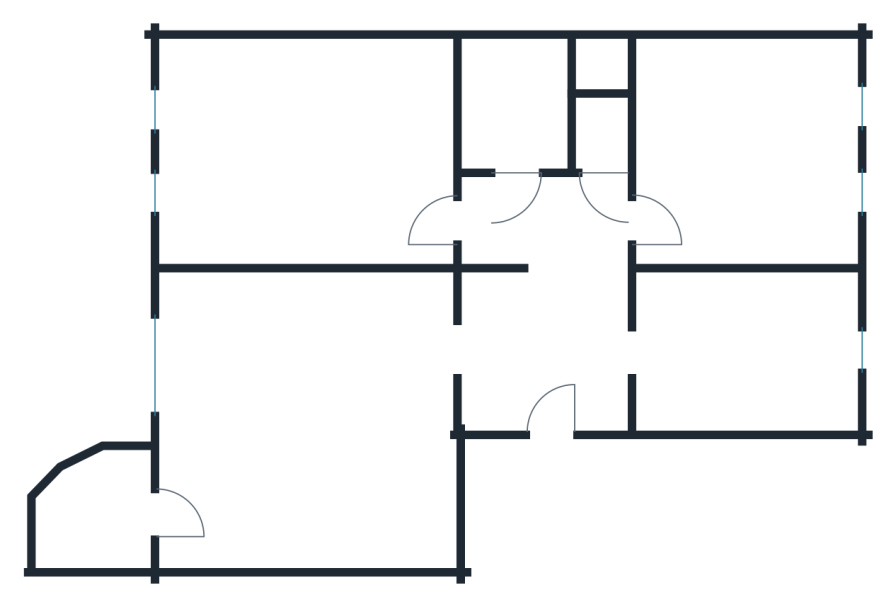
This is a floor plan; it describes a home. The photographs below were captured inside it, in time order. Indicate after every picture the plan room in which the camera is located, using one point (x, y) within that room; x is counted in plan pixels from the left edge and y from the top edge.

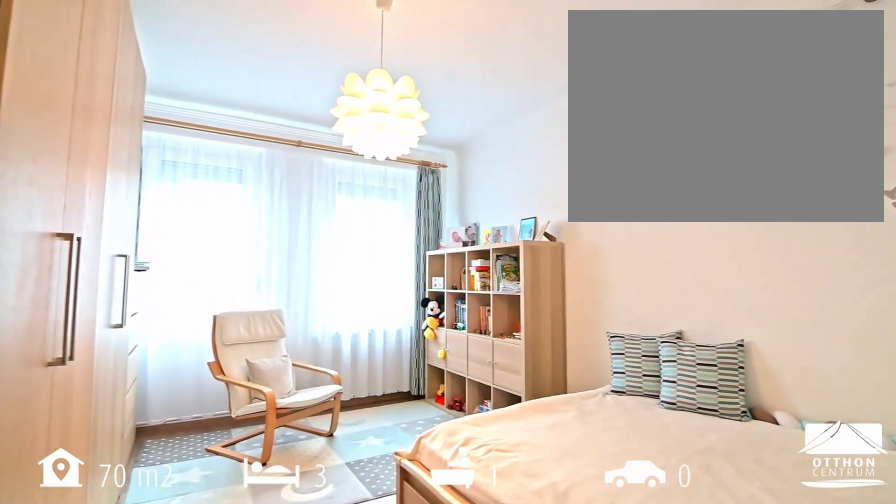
(308, 150)
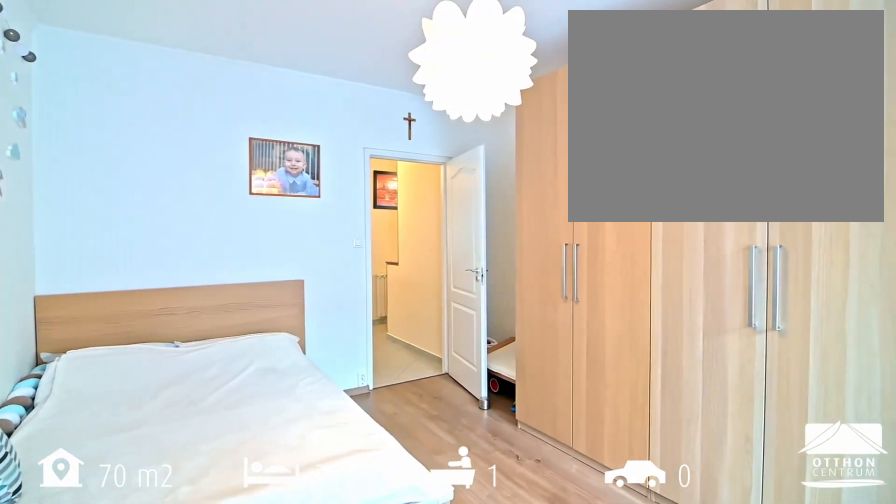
(308, 150)
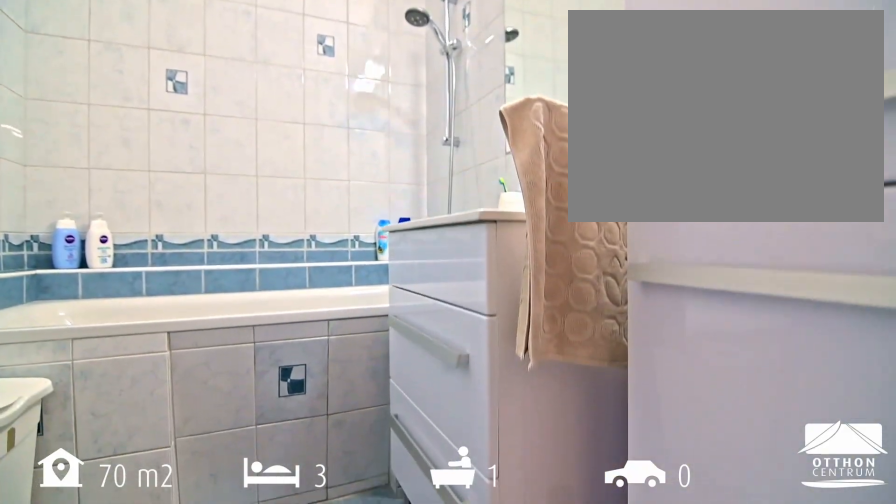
(515, 106)
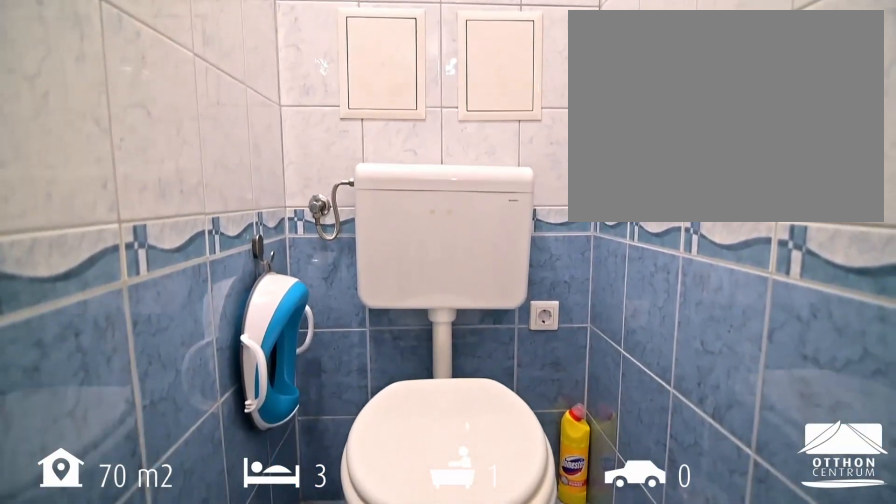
(602, 131)
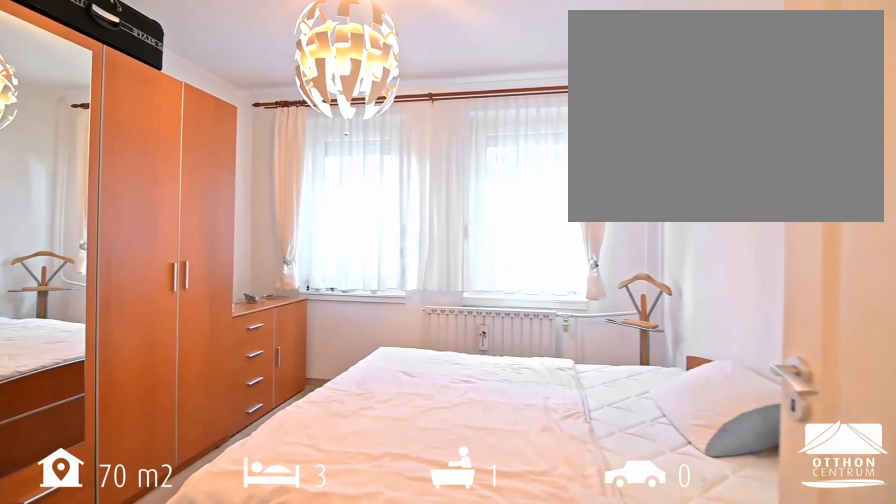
(744, 156)
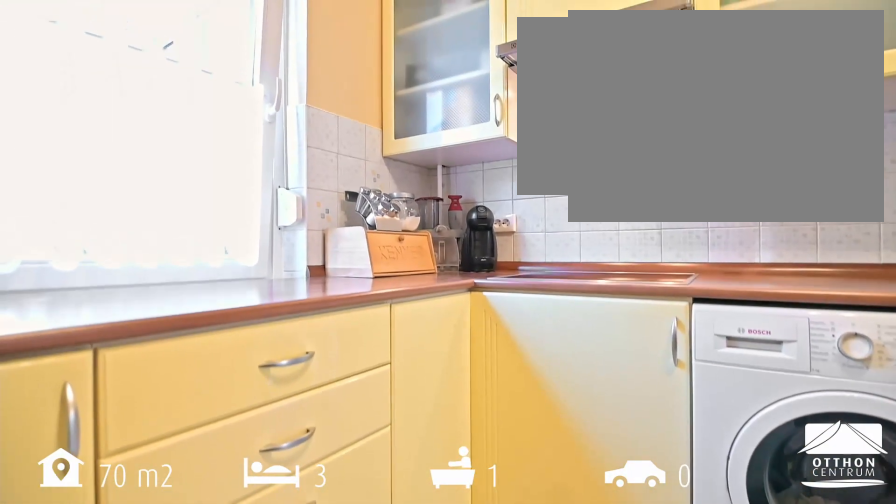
(742, 348)
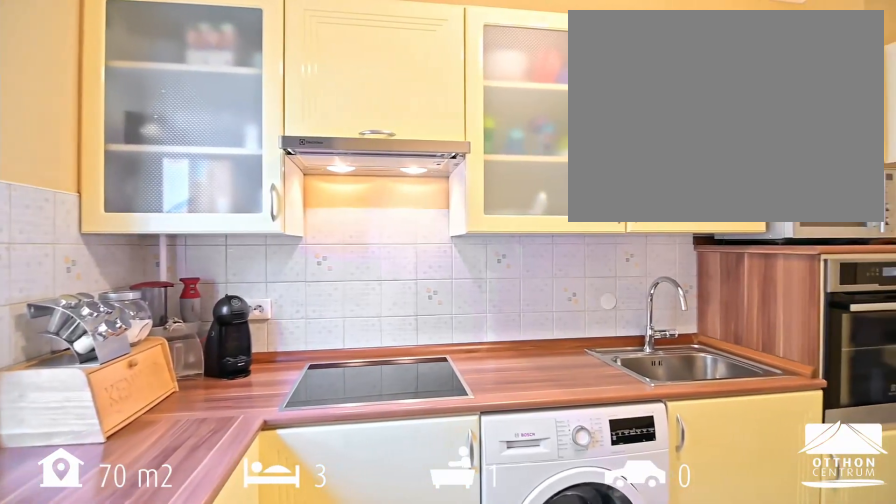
(742, 348)
